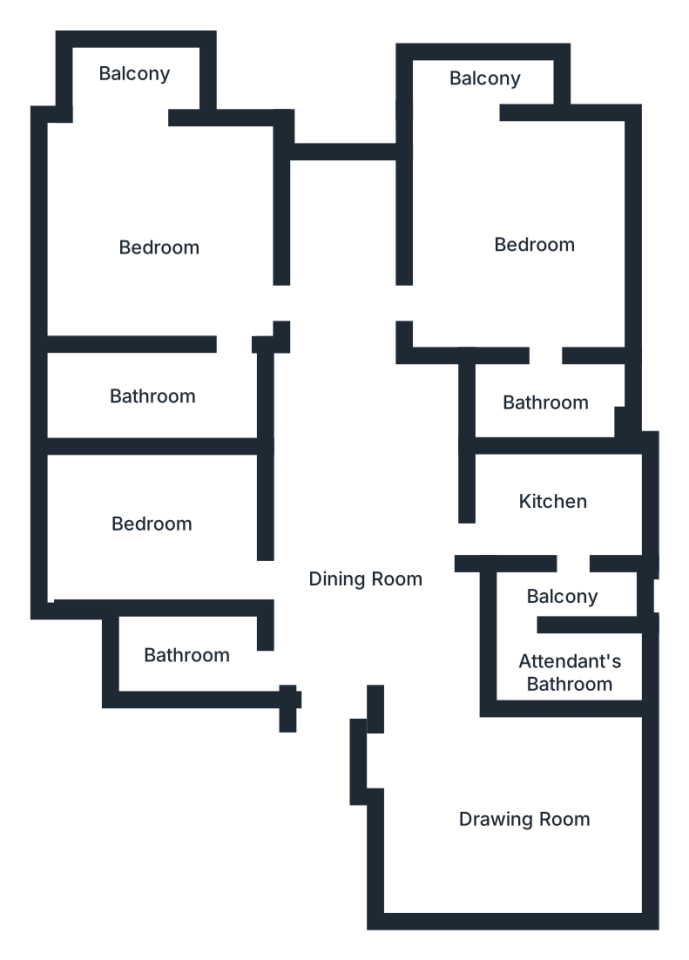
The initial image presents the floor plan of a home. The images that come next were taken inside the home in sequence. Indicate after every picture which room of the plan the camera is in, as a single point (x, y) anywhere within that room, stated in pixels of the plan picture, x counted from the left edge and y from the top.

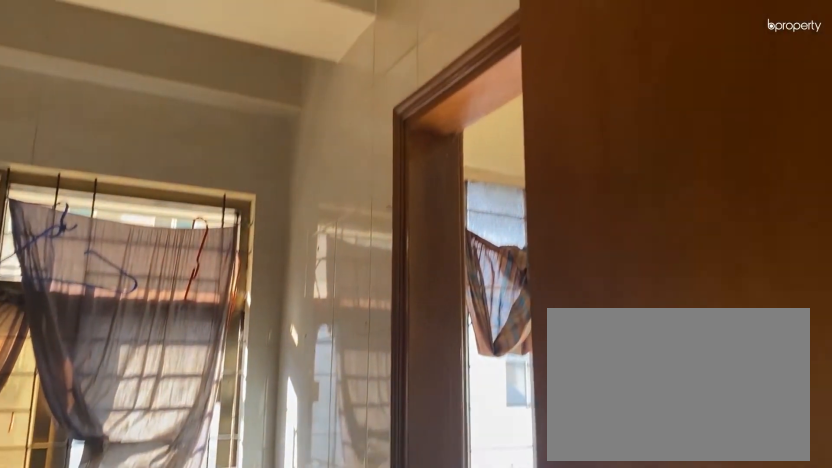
(549, 502)
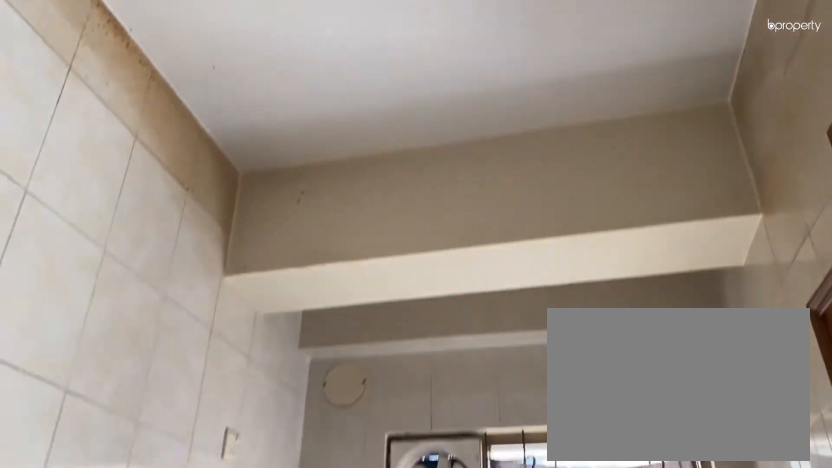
(550, 503)
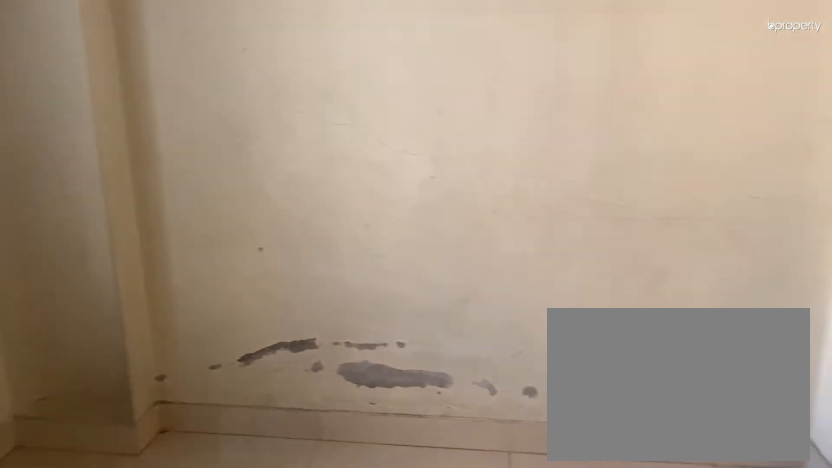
(150, 513)
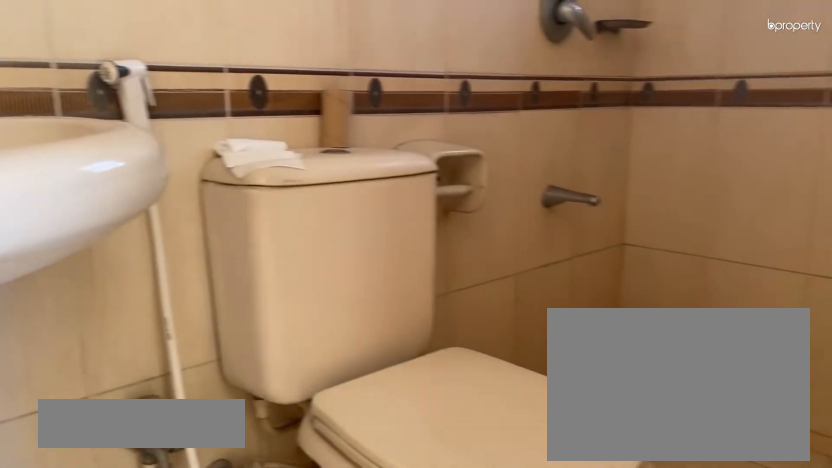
(157, 386)
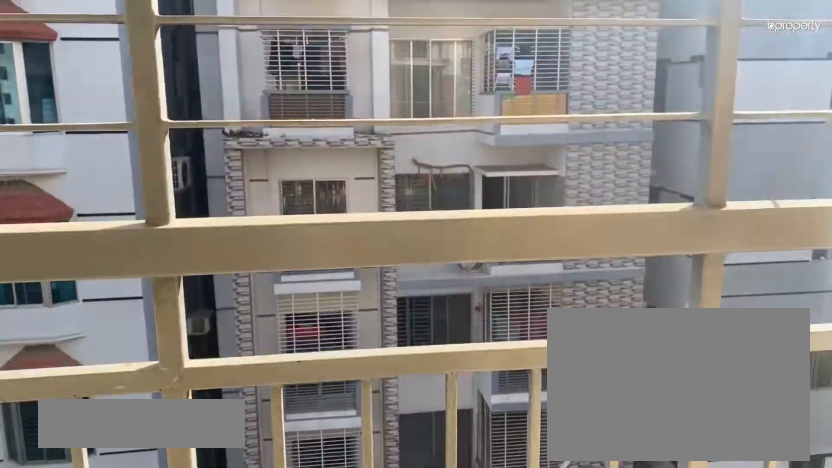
(136, 77)
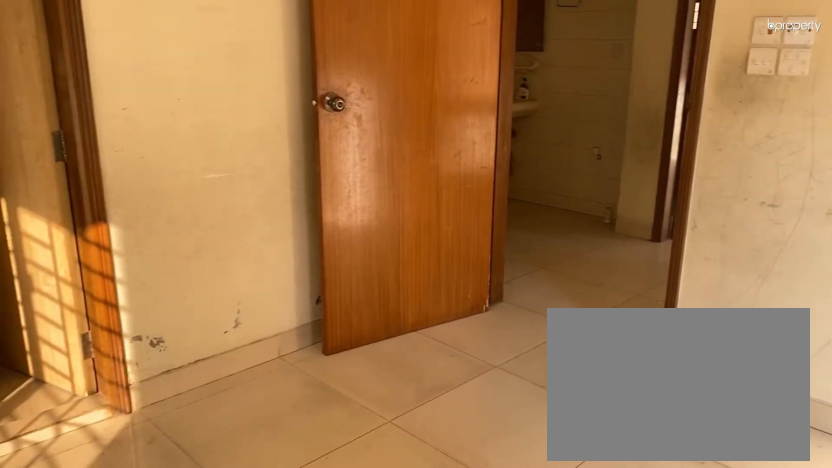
(536, 252)
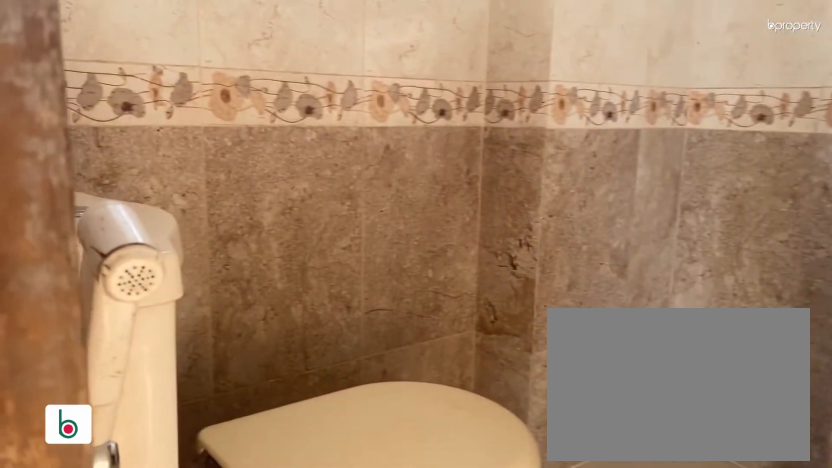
(542, 396)
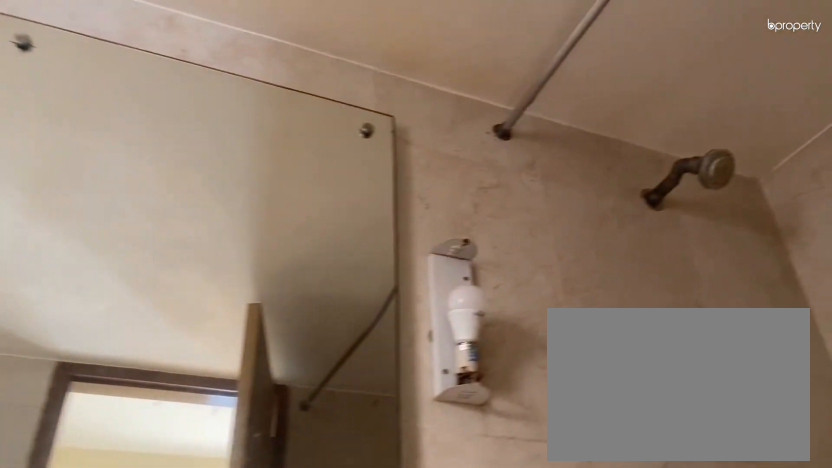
(542, 396)
